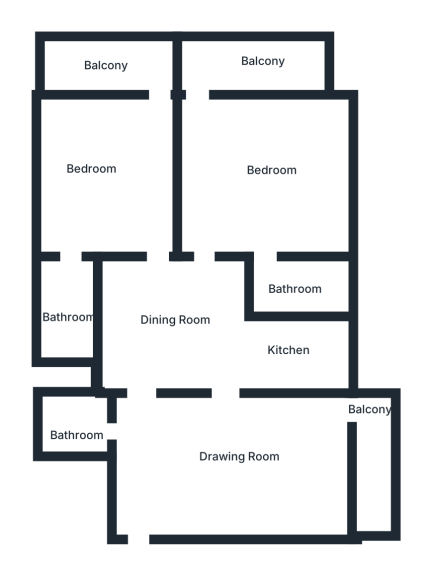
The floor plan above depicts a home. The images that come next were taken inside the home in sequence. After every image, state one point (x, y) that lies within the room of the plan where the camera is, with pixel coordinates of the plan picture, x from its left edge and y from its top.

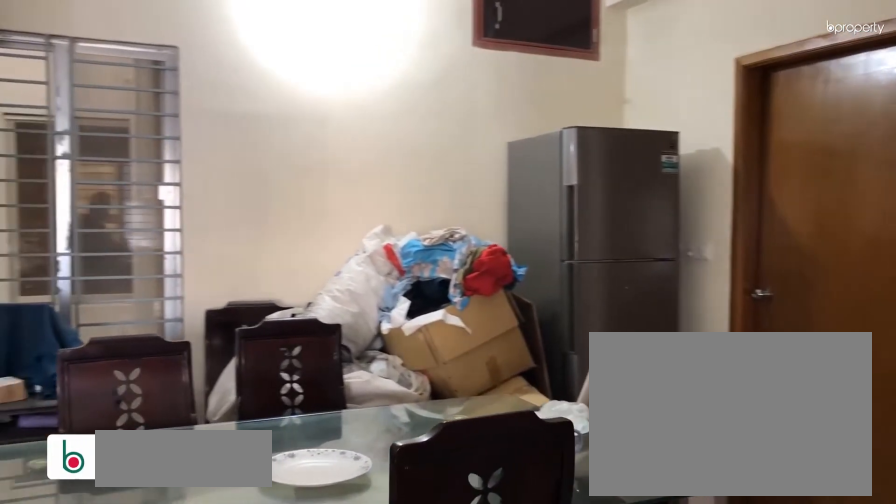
(180, 319)
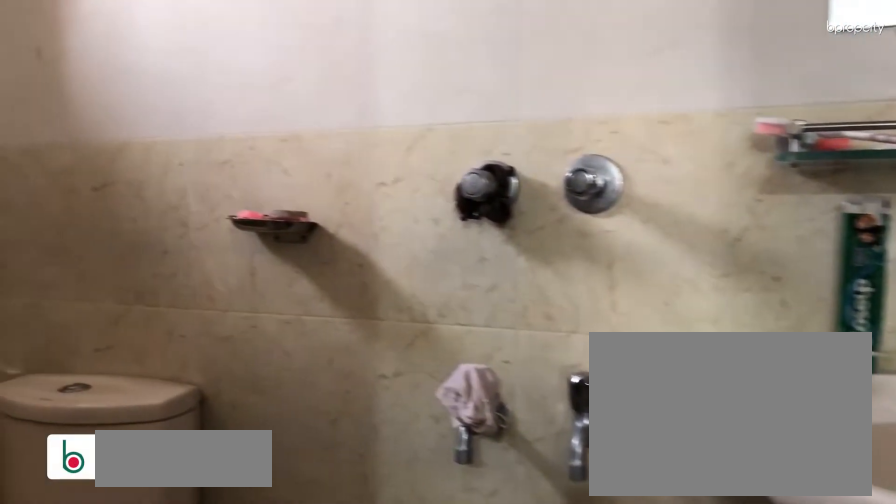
(301, 286)
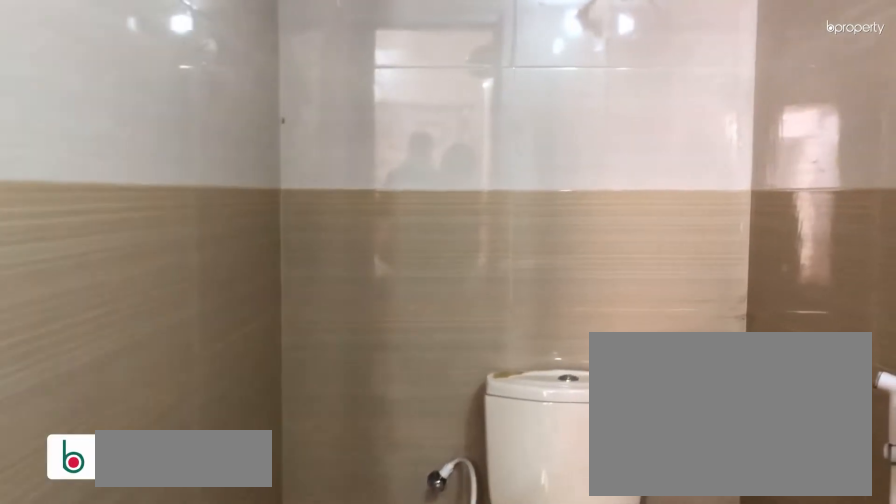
(68, 328)
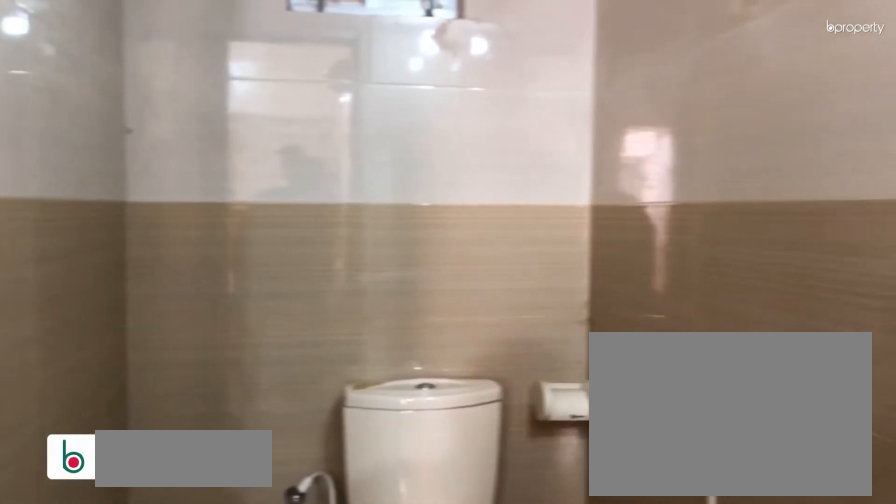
(68, 328)
